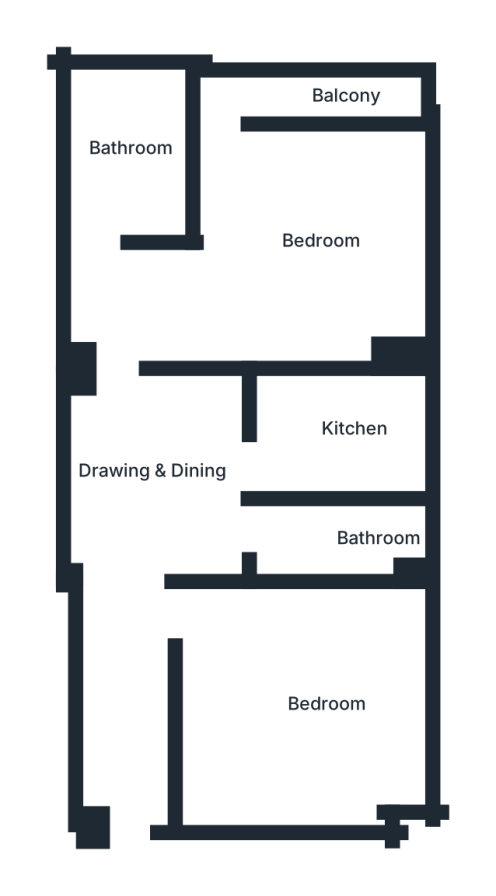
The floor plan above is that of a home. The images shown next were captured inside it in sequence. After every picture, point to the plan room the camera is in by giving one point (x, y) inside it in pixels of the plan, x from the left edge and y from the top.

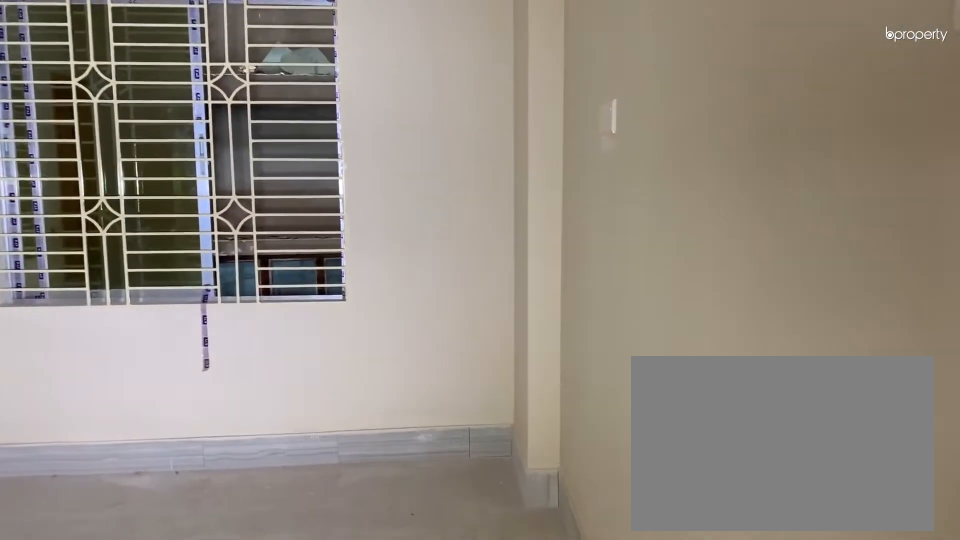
(305, 241)
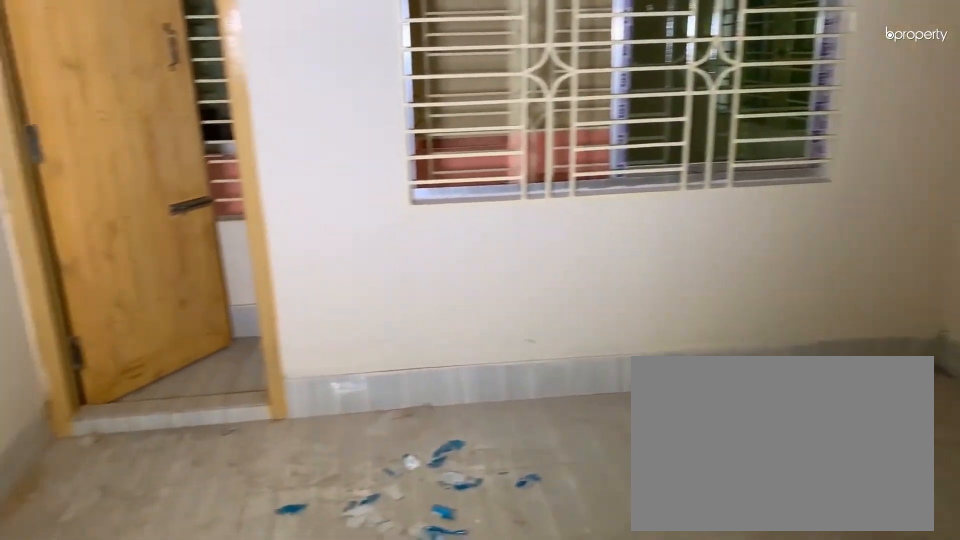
(305, 241)
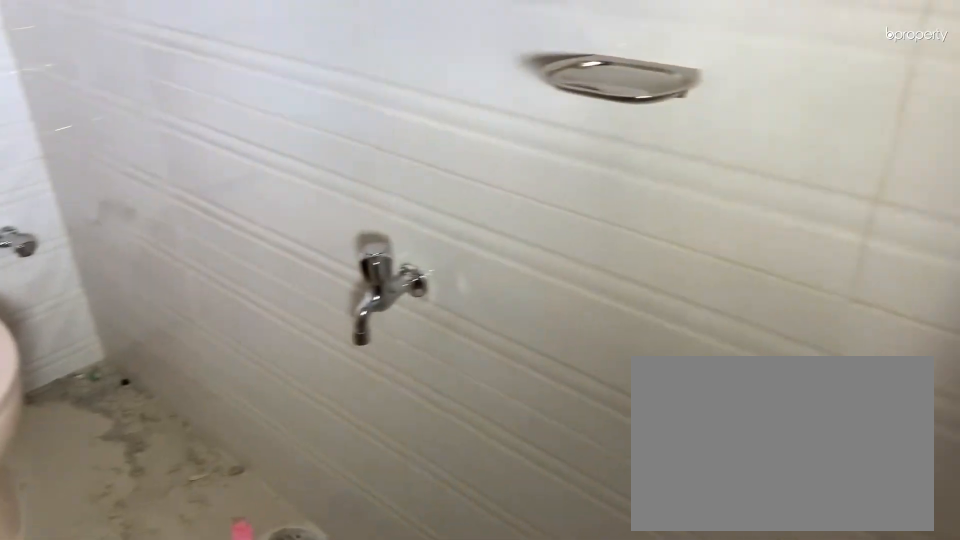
(132, 163)
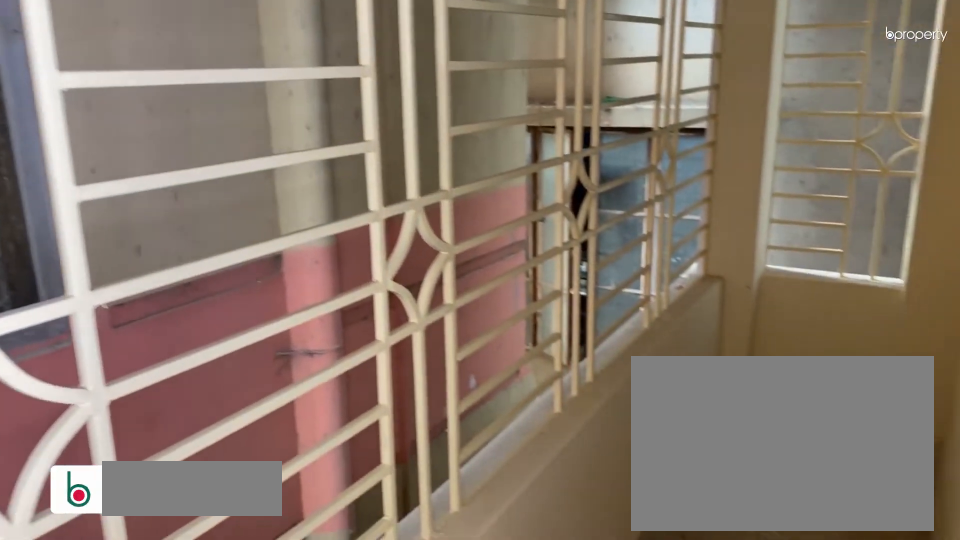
(340, 103)
